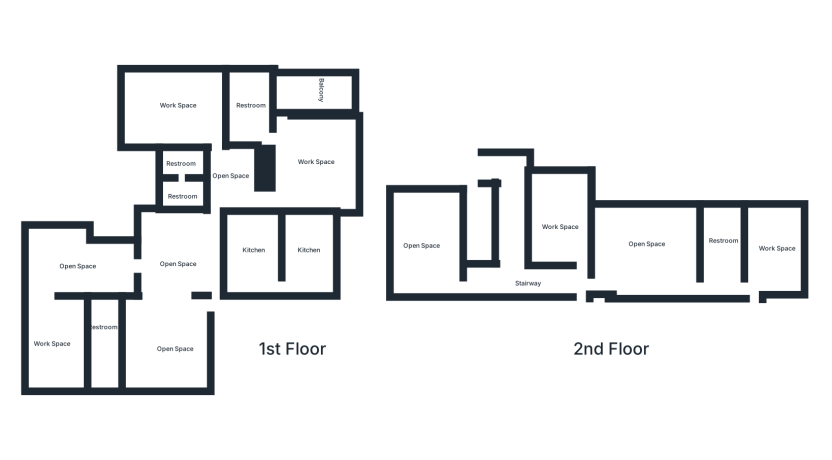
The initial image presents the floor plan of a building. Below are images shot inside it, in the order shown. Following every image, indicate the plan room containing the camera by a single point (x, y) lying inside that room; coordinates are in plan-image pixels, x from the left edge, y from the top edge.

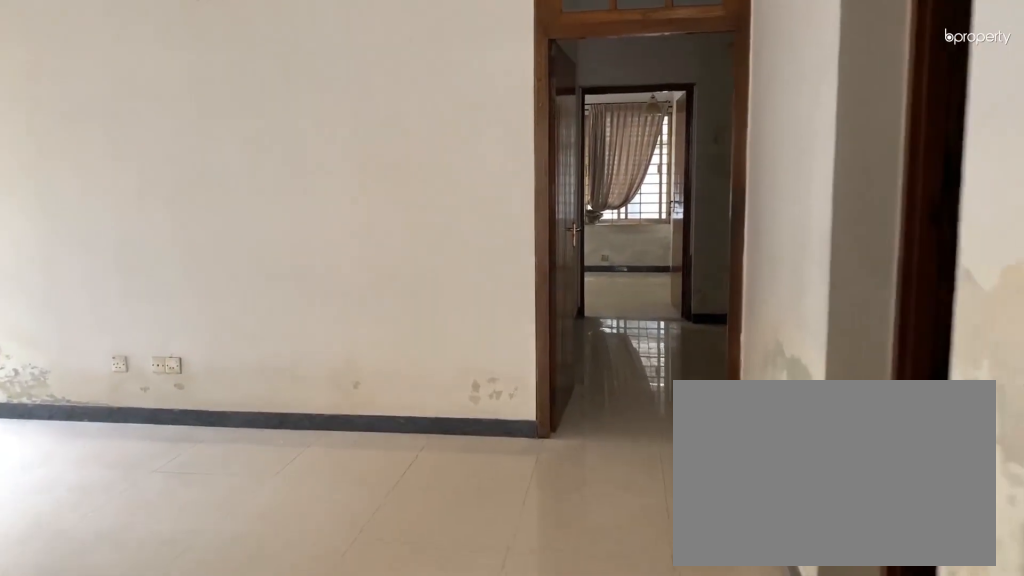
(175, 251)
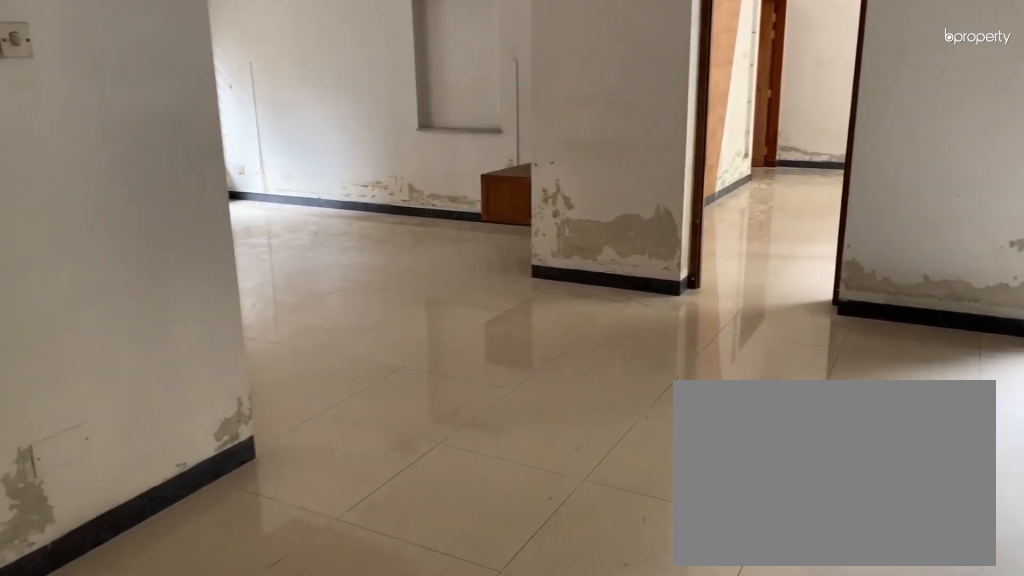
(175, 251)
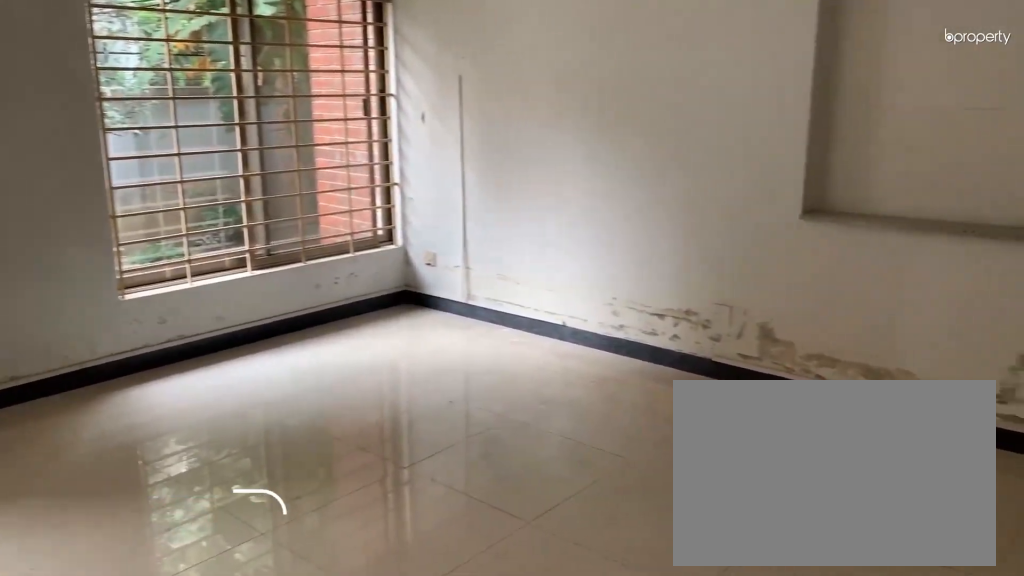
(164, 348)
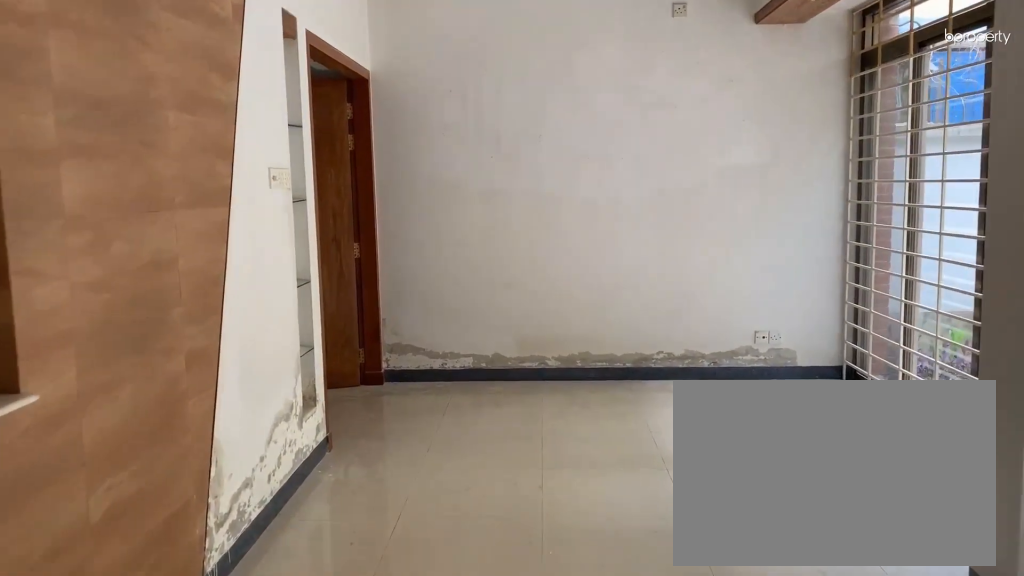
(73, 266)
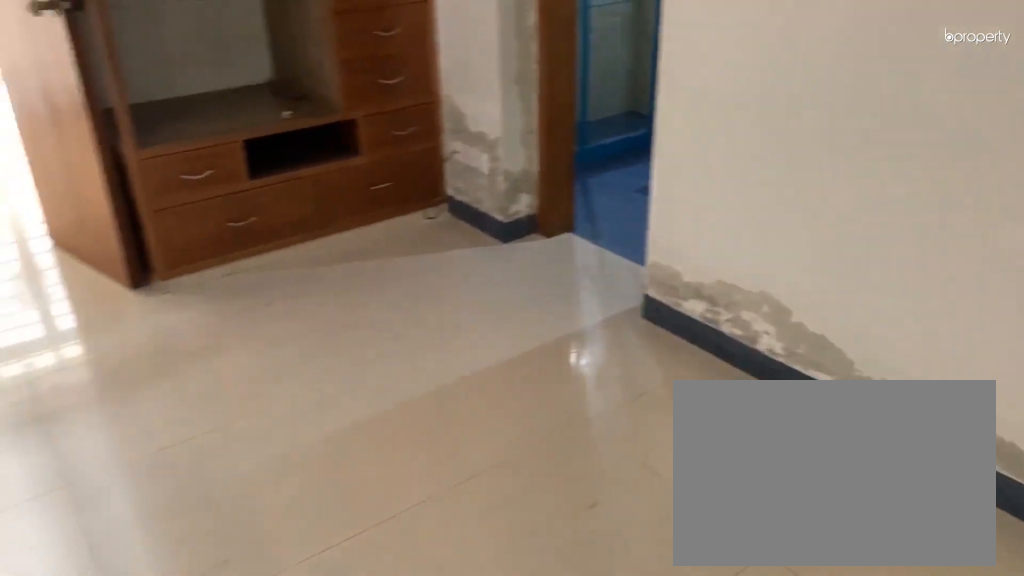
(57, 346)
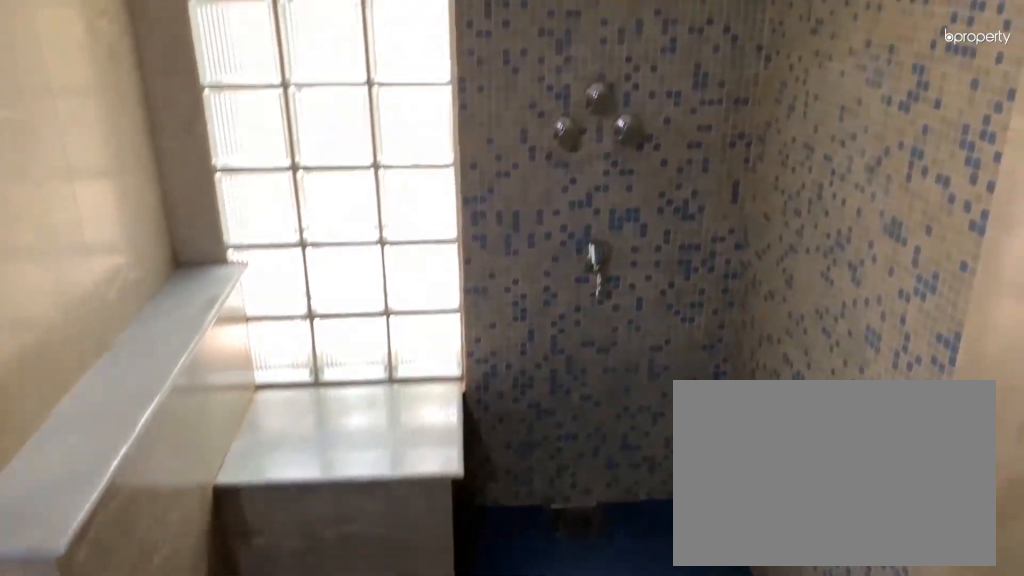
(106, 334)
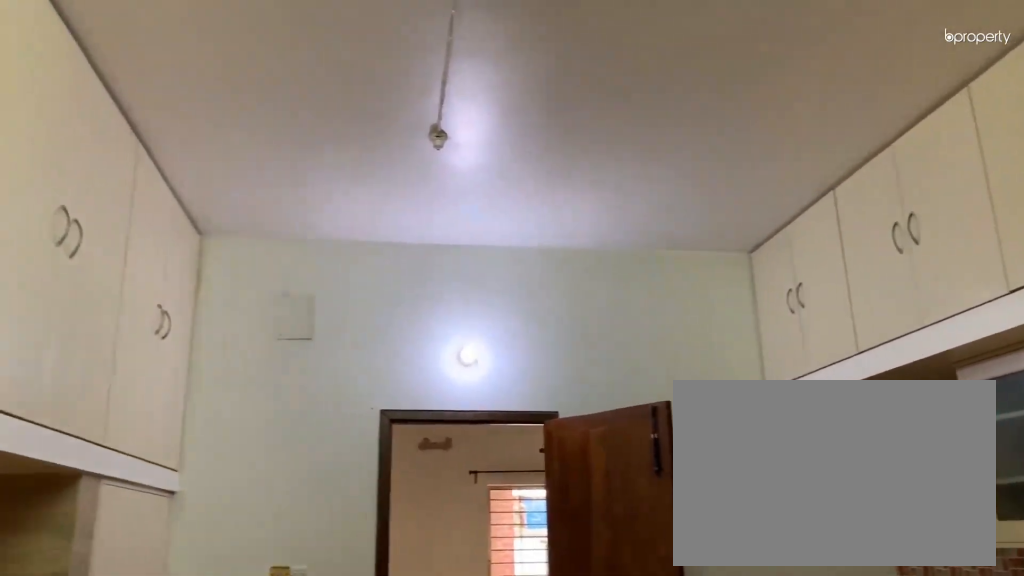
(252, 259)
